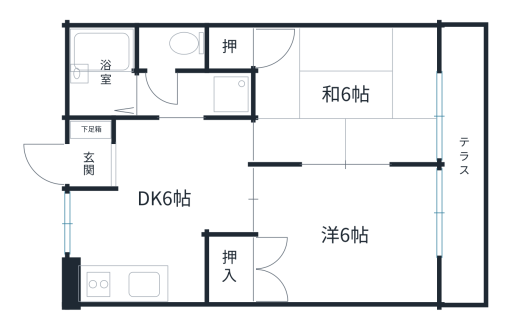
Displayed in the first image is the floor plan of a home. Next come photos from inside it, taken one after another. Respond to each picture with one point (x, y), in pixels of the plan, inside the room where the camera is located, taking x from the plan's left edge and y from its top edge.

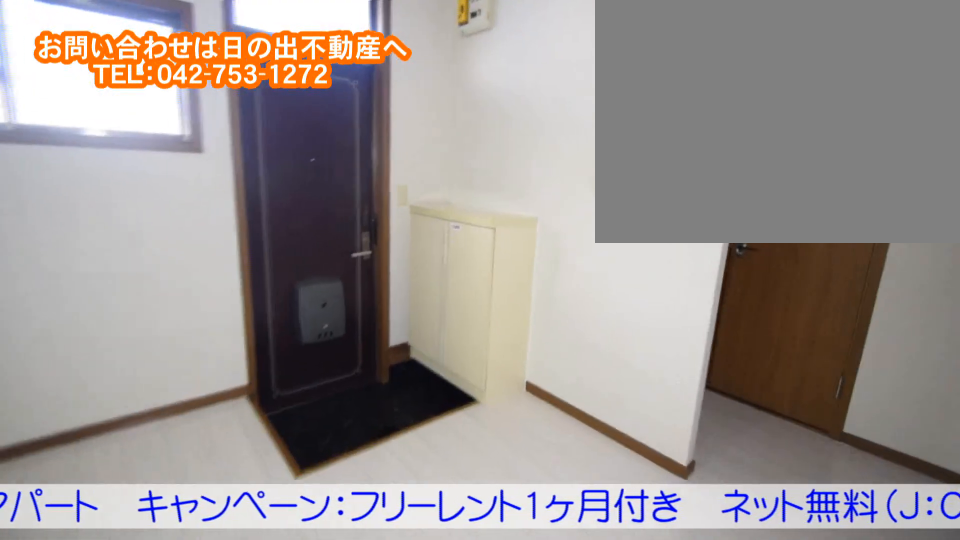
(168, 220)
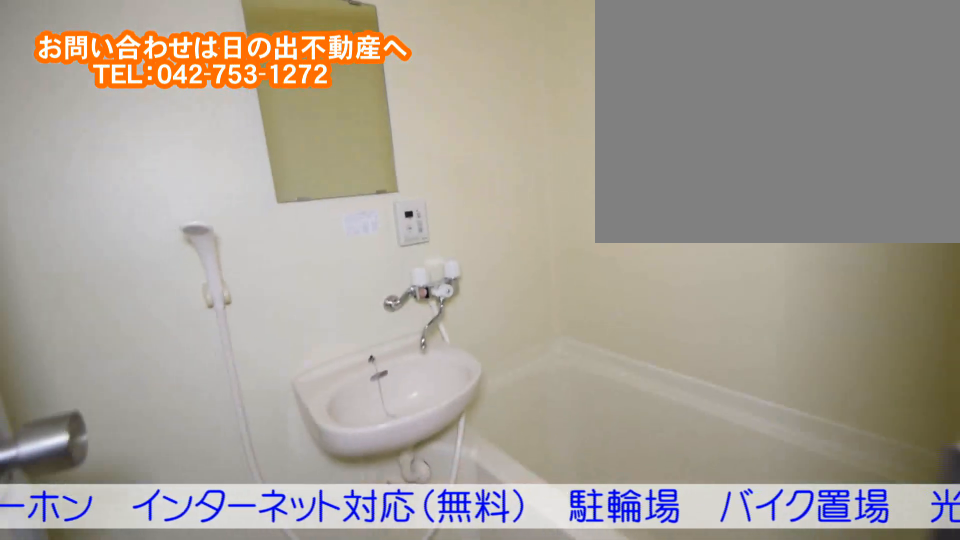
(104, 84)
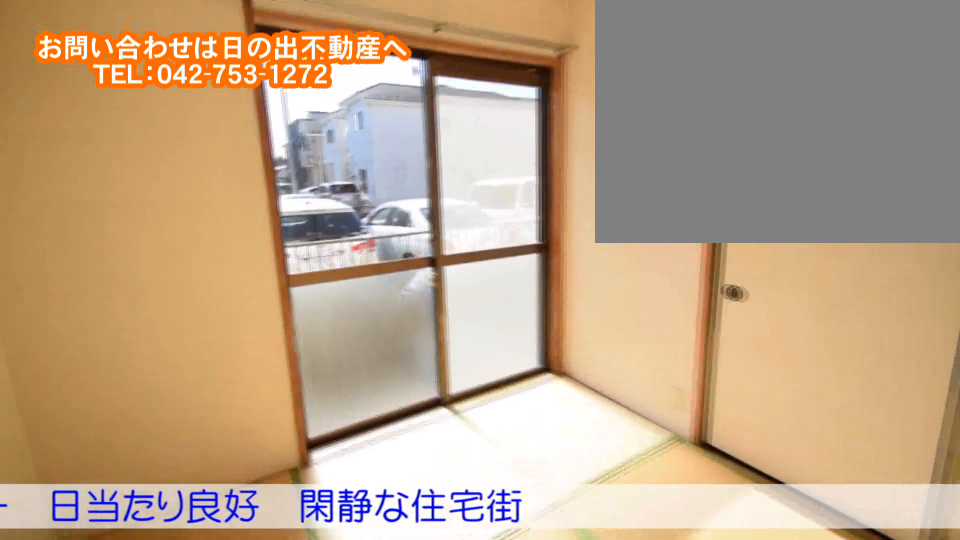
(390, 94)
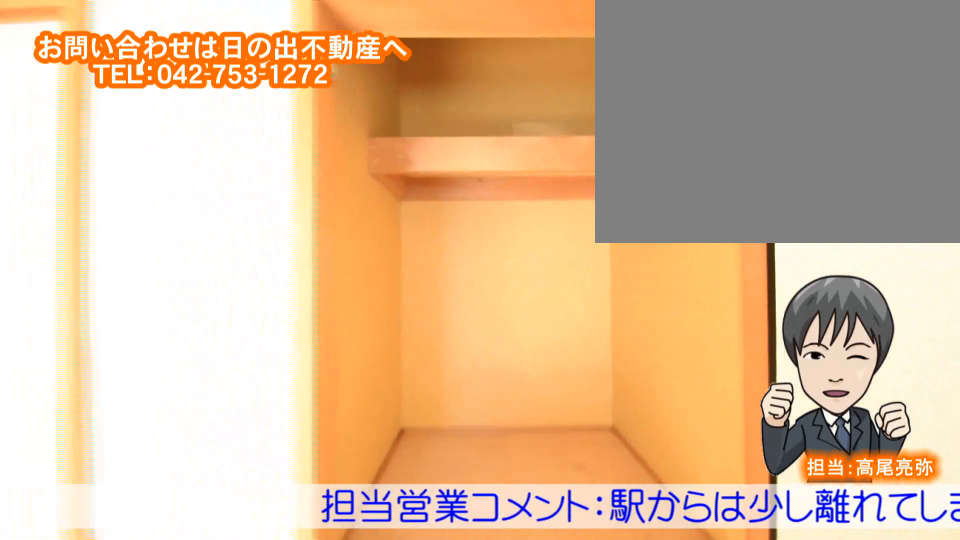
(390, 94)
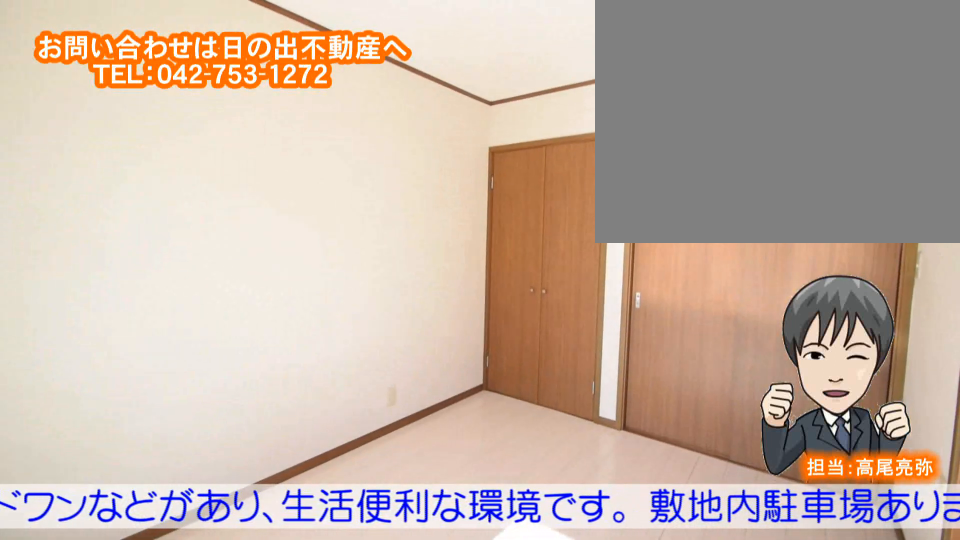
(394, 229)
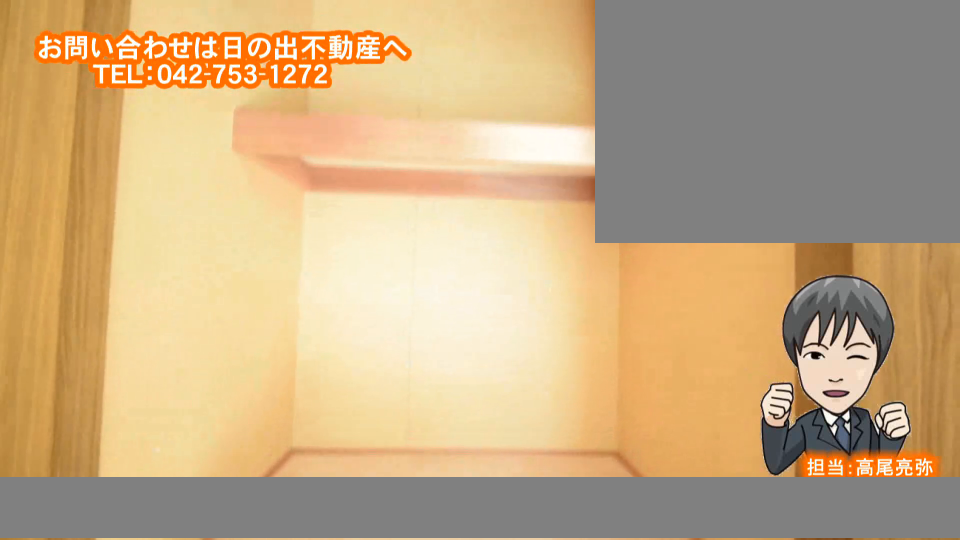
(394, 229)
